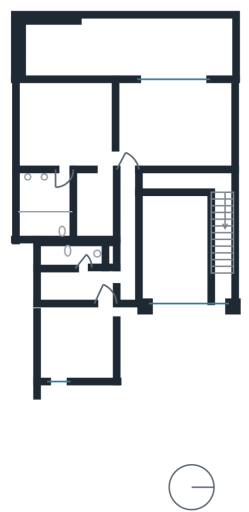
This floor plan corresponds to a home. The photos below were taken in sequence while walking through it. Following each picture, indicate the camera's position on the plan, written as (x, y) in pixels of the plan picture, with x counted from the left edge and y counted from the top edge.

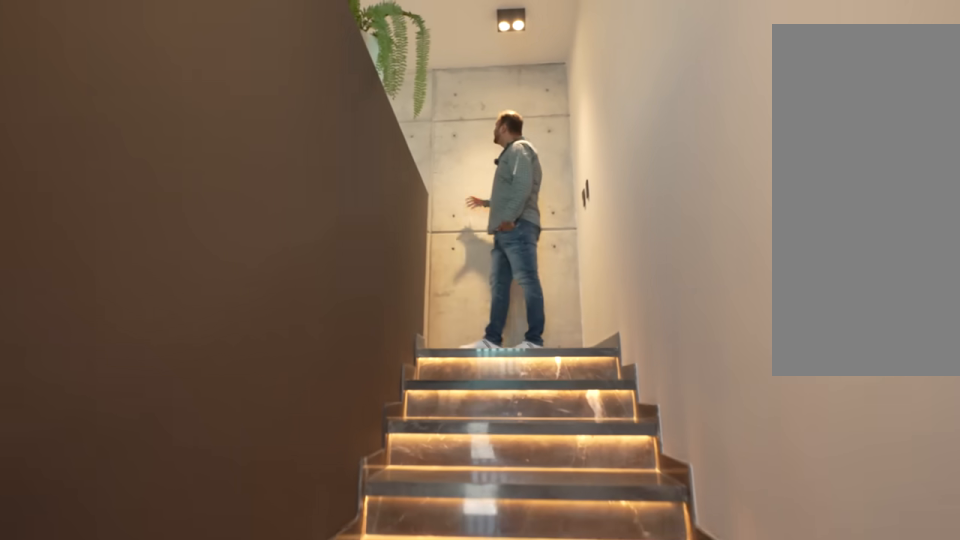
(223, 223)
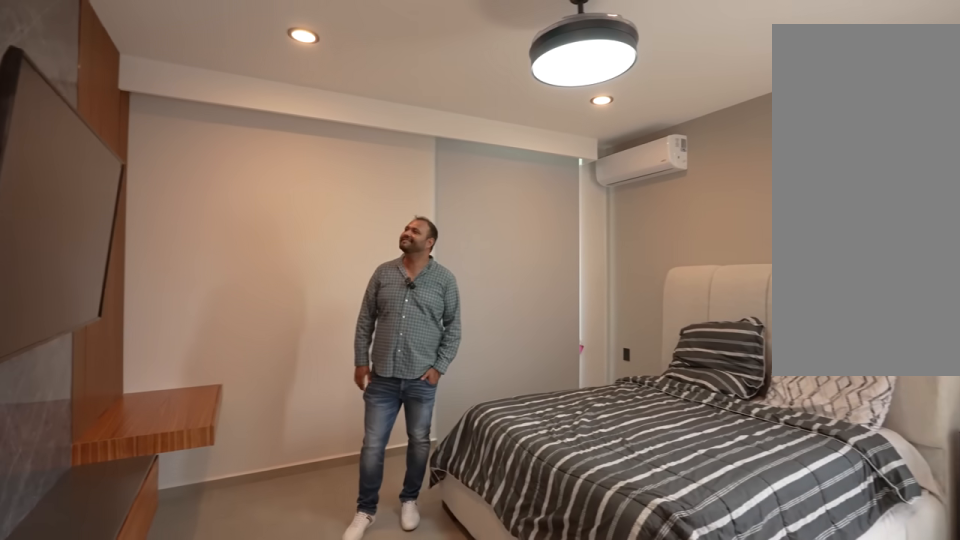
(97, 324)
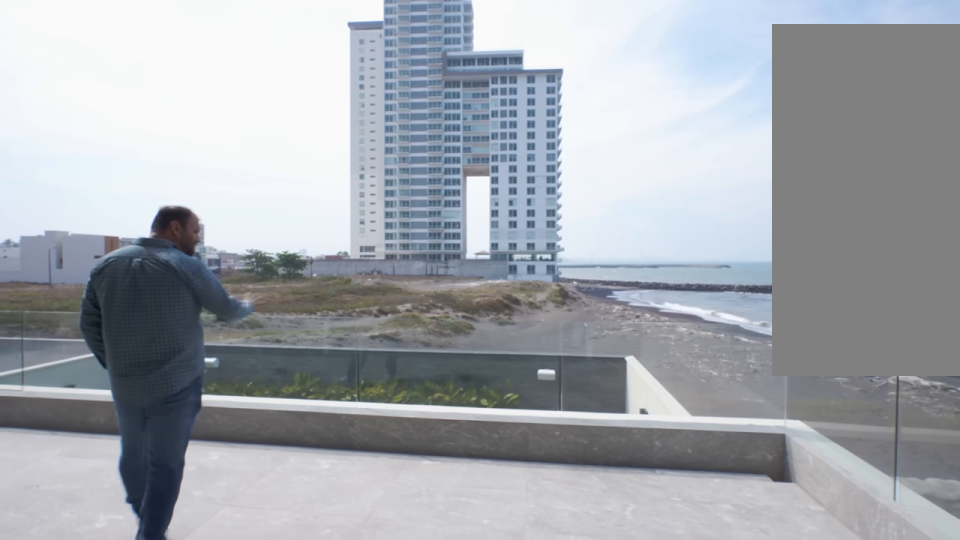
(196, 81)
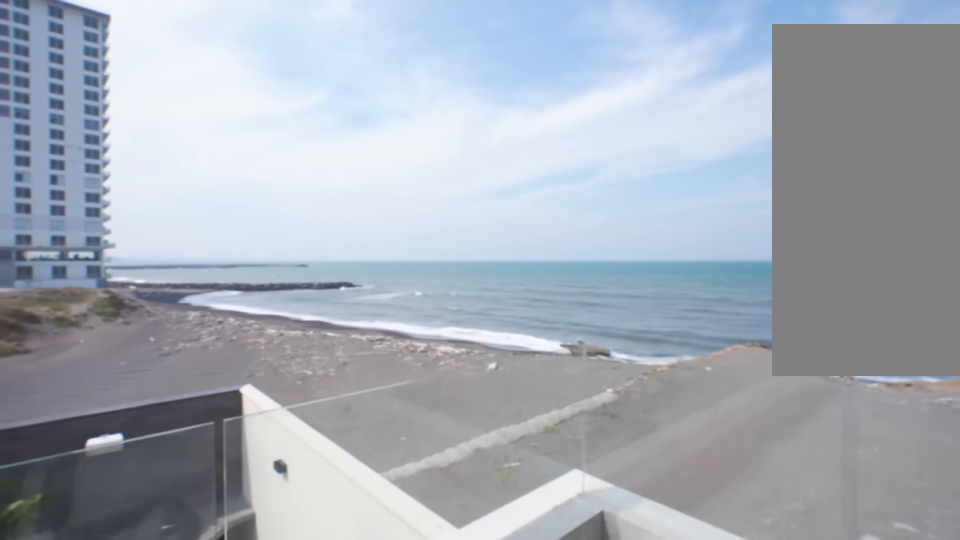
(199, 34)
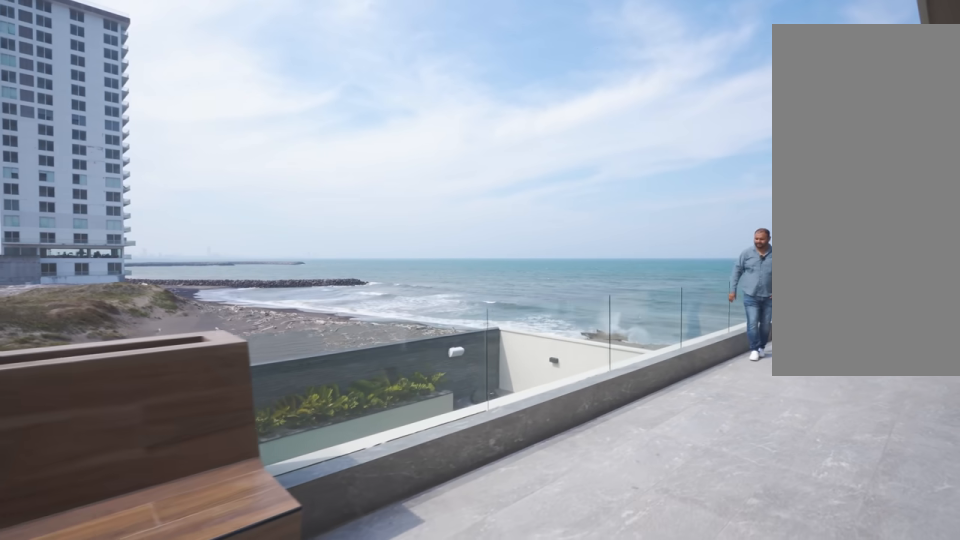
(105, 35)
